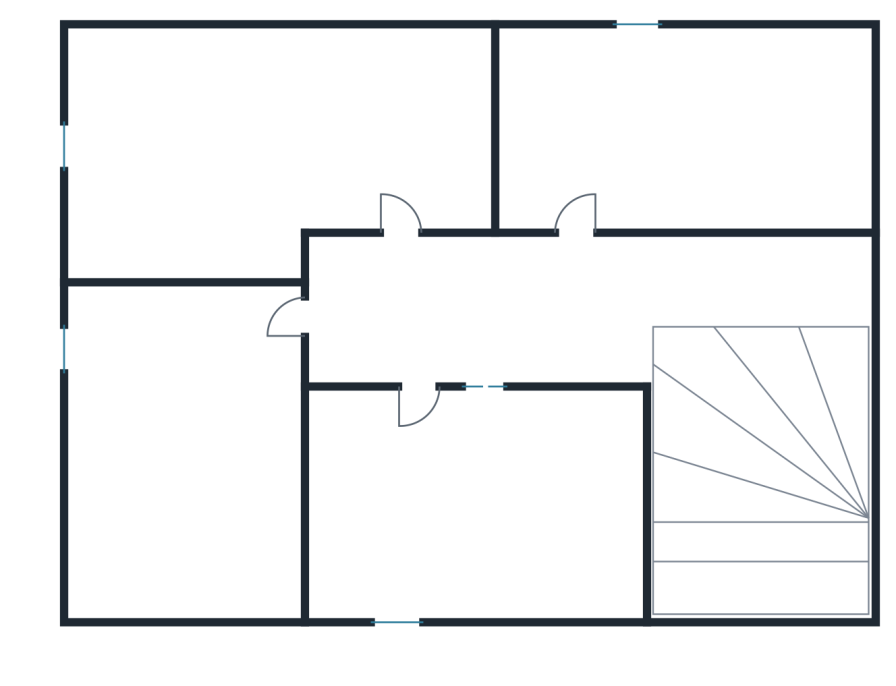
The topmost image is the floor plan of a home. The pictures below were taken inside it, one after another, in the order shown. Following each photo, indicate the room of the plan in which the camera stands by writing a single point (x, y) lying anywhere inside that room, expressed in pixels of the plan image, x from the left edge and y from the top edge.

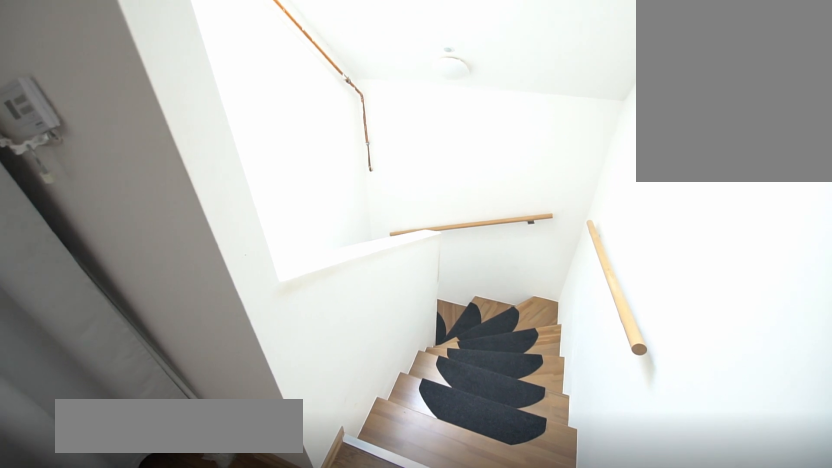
(591, 314)
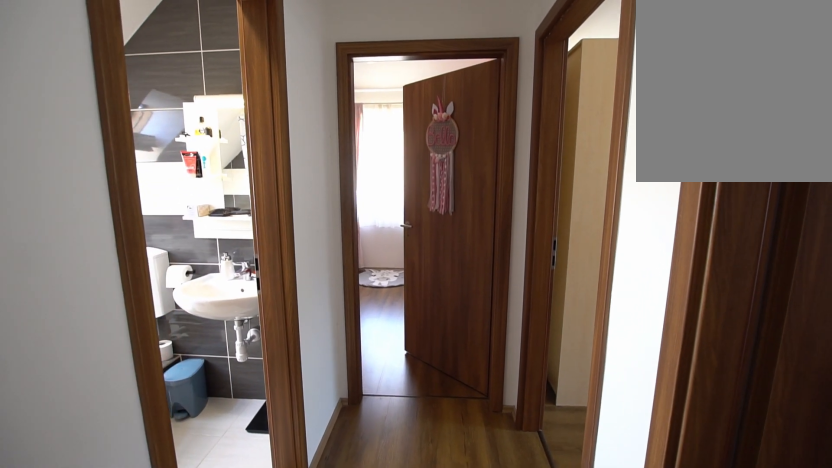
(590, 314)
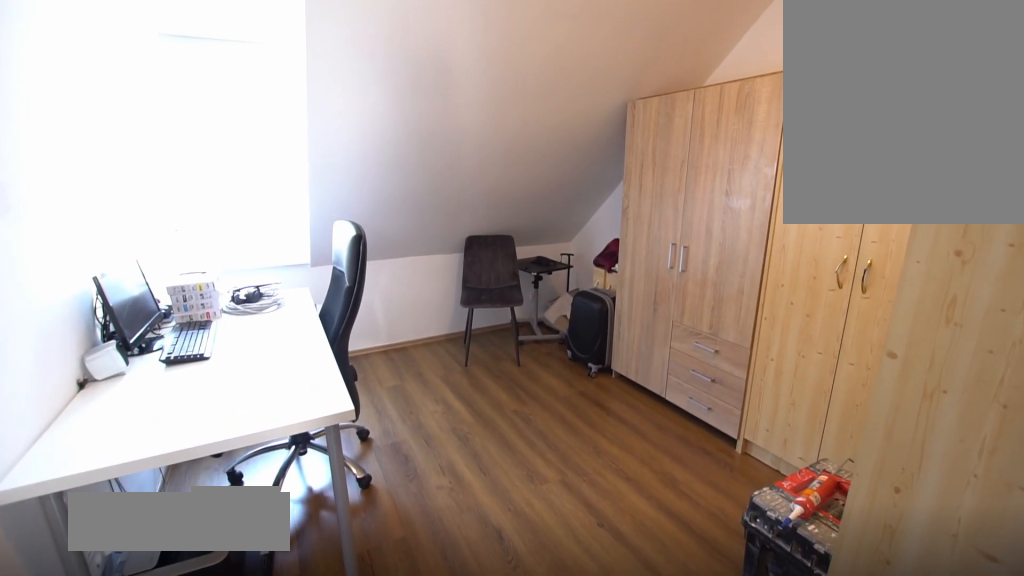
(682, 130)
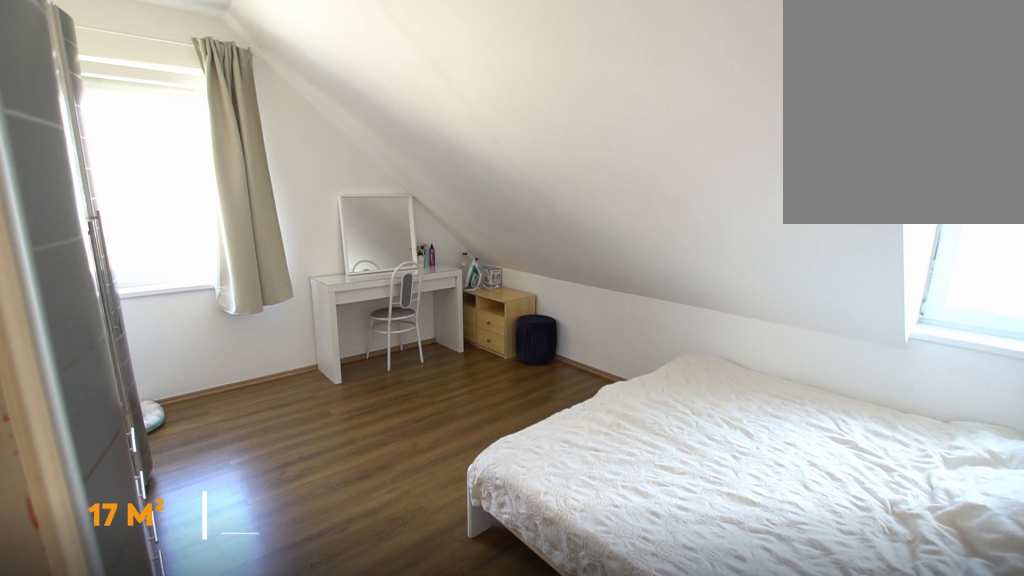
(297, 130)
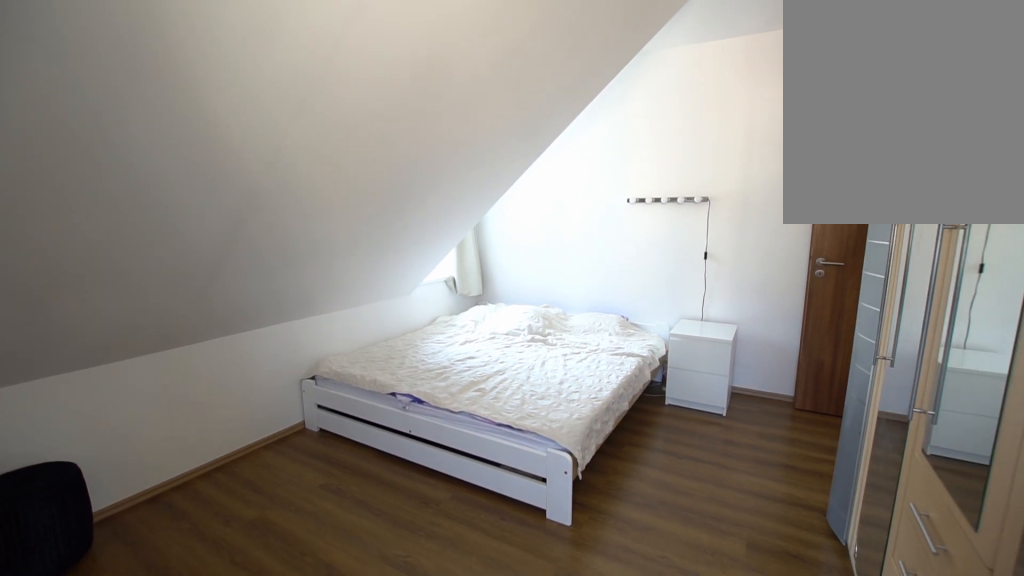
(297, 130)
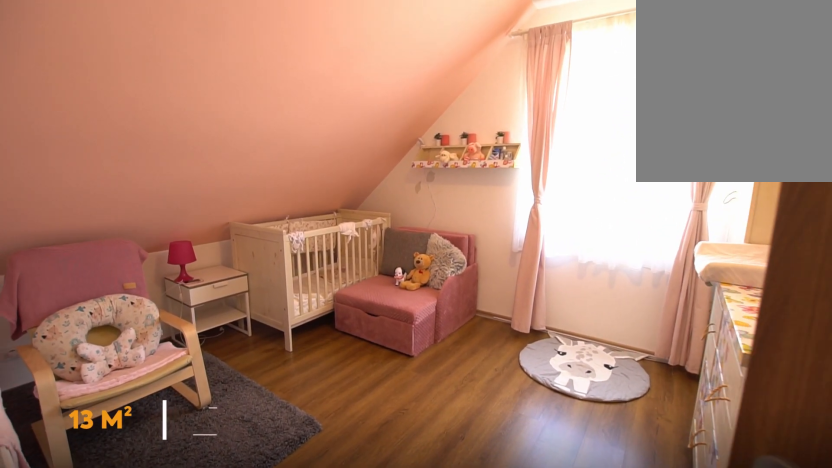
(186, 457)
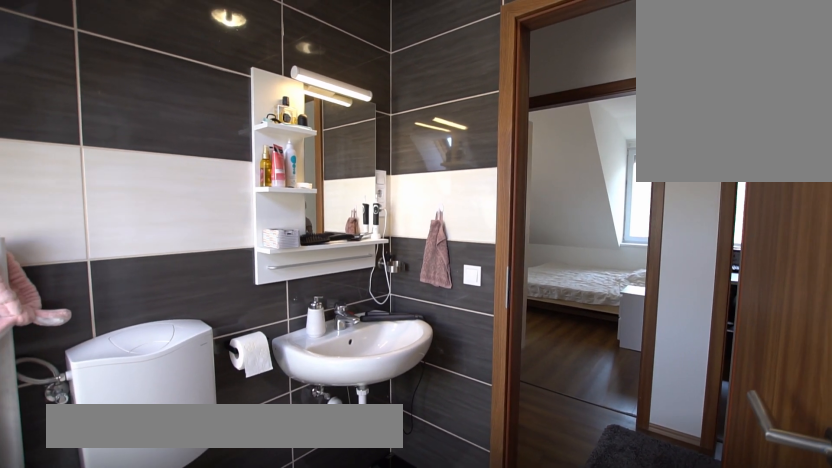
(474, 520)
